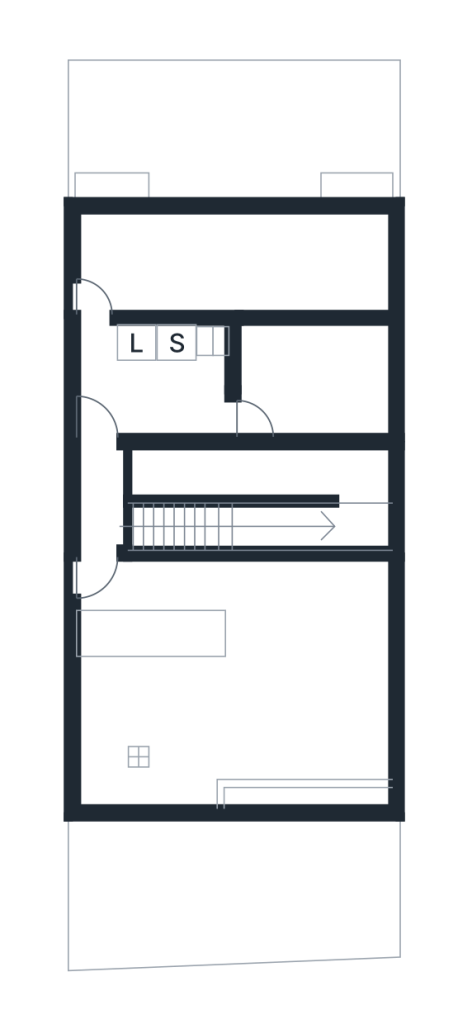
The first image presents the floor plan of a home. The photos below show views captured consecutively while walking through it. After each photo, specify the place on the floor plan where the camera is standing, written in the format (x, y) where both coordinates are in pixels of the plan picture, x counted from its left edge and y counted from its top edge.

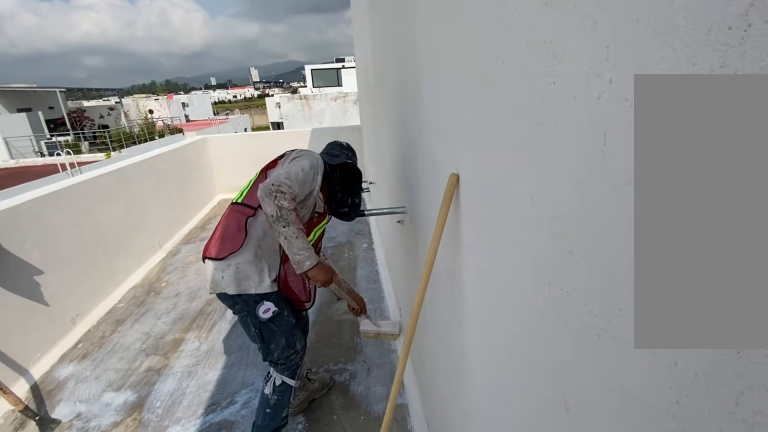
(117, 289)
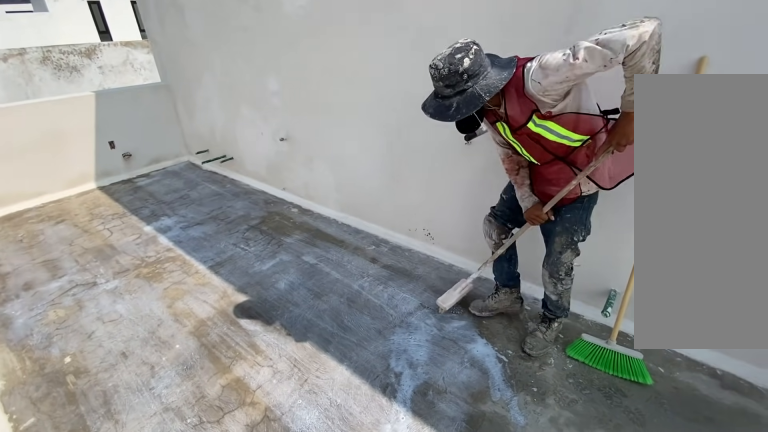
(117, 292)
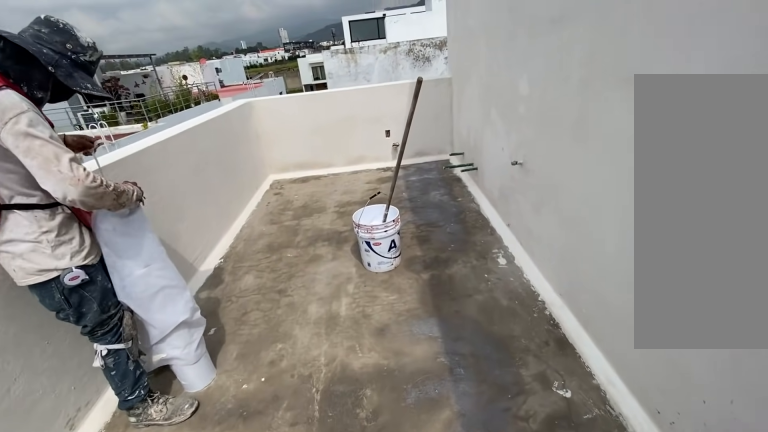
(107, 264)
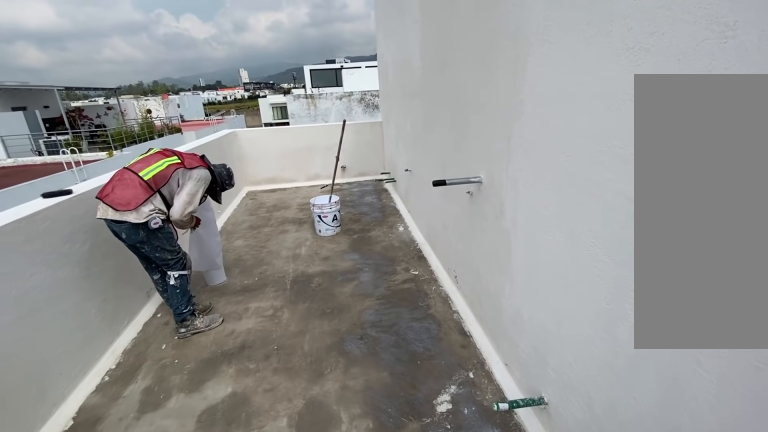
(175, 245)
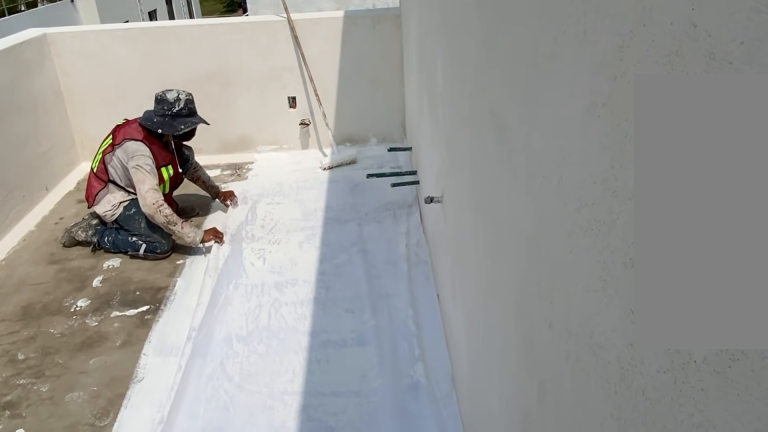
(196, 270)
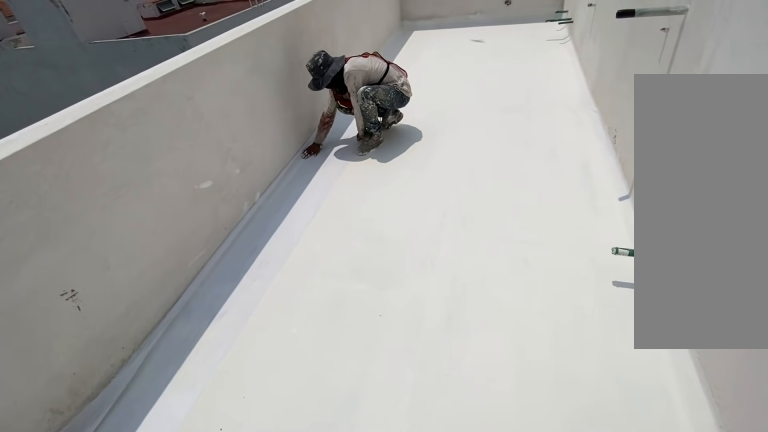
(94, 303)
